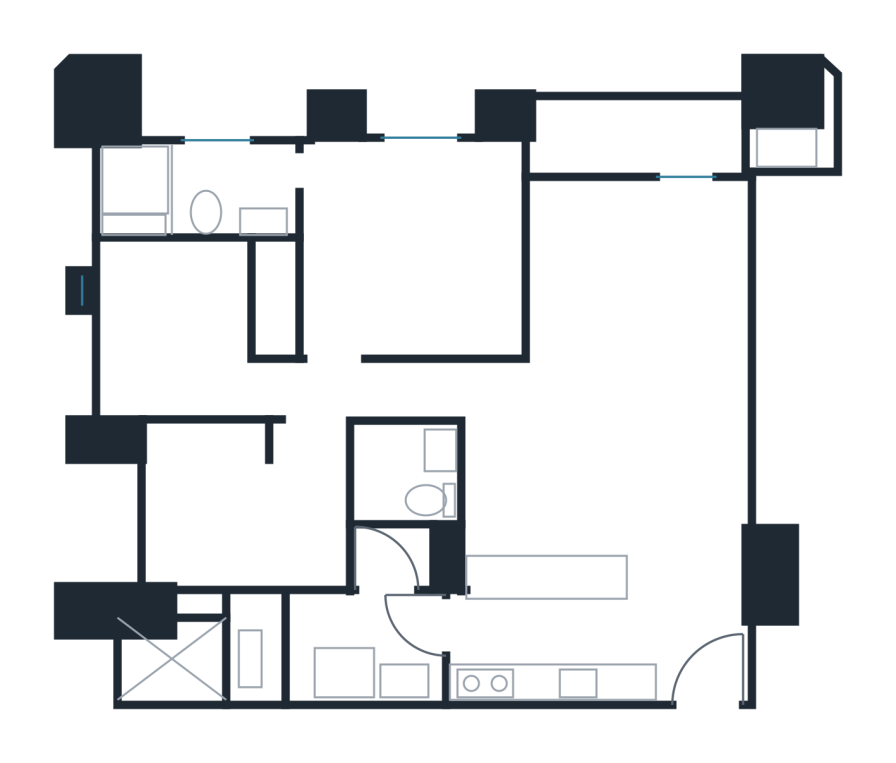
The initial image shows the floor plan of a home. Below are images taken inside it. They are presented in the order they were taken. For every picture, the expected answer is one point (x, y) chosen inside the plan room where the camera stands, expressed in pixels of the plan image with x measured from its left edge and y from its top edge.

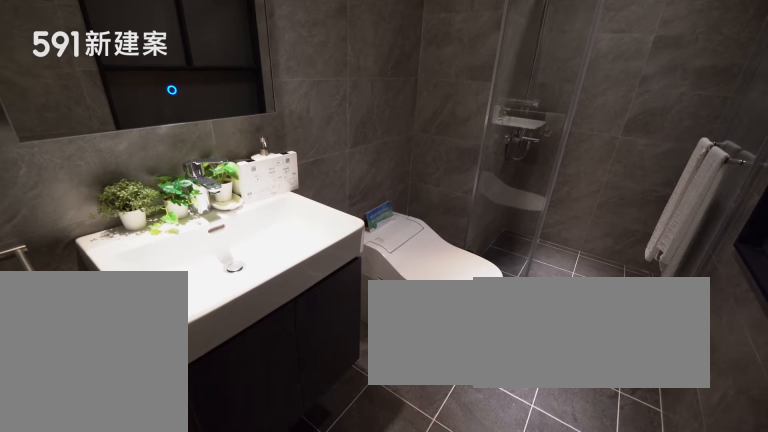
(197, 193)
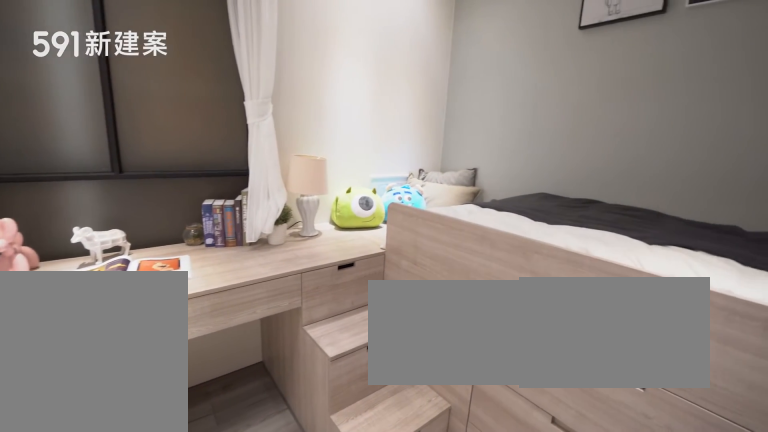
(197, 328)
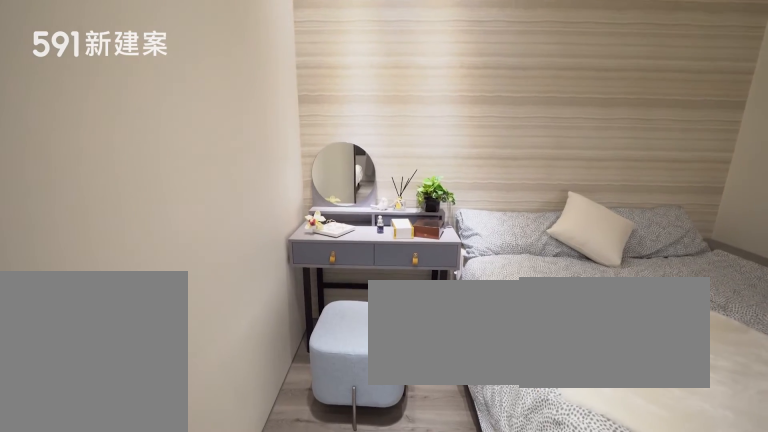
(244, 505)
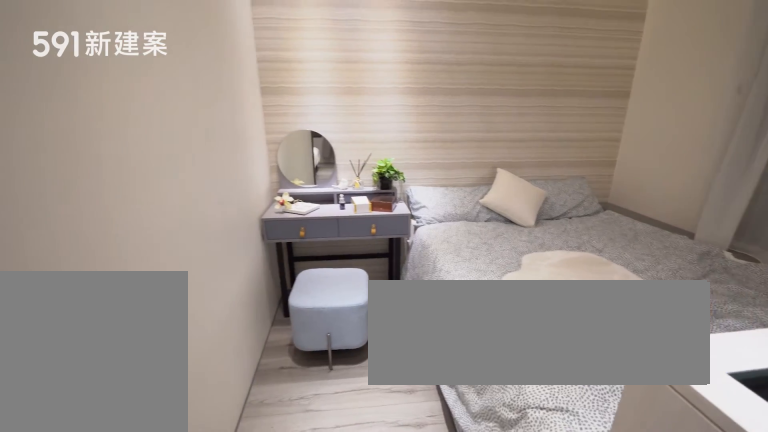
(244, 505)
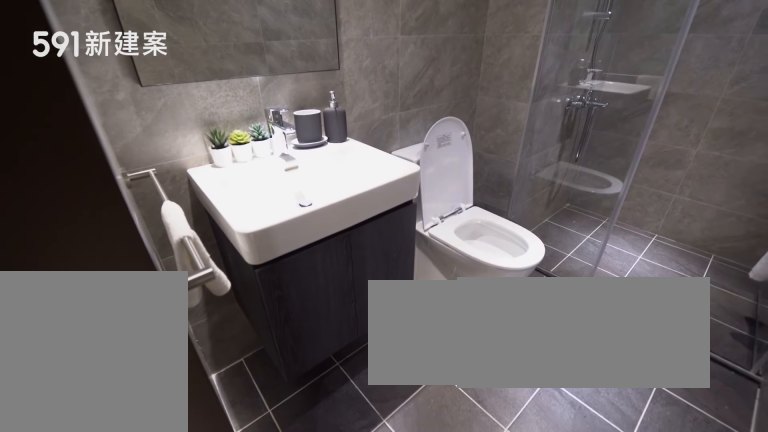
(407, 510)
